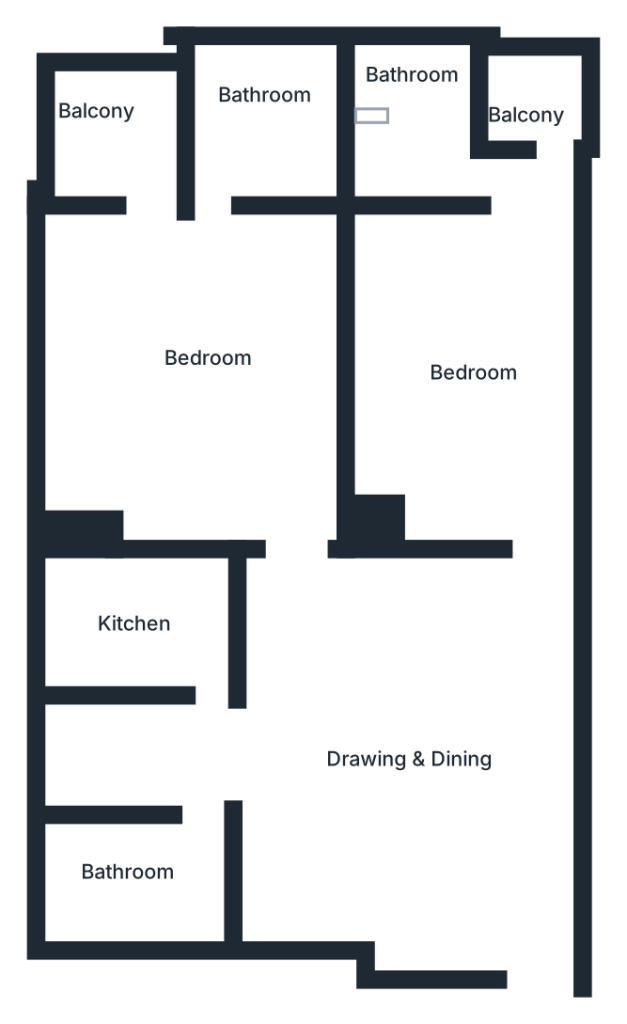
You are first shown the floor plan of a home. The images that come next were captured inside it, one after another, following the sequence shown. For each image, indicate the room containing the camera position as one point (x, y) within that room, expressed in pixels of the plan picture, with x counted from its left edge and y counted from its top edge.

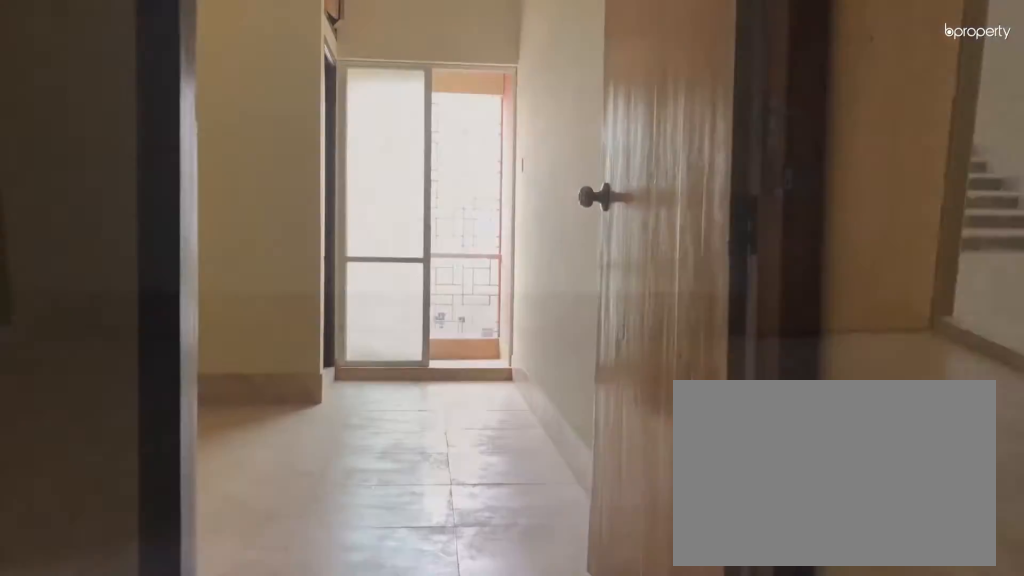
(452, 714)
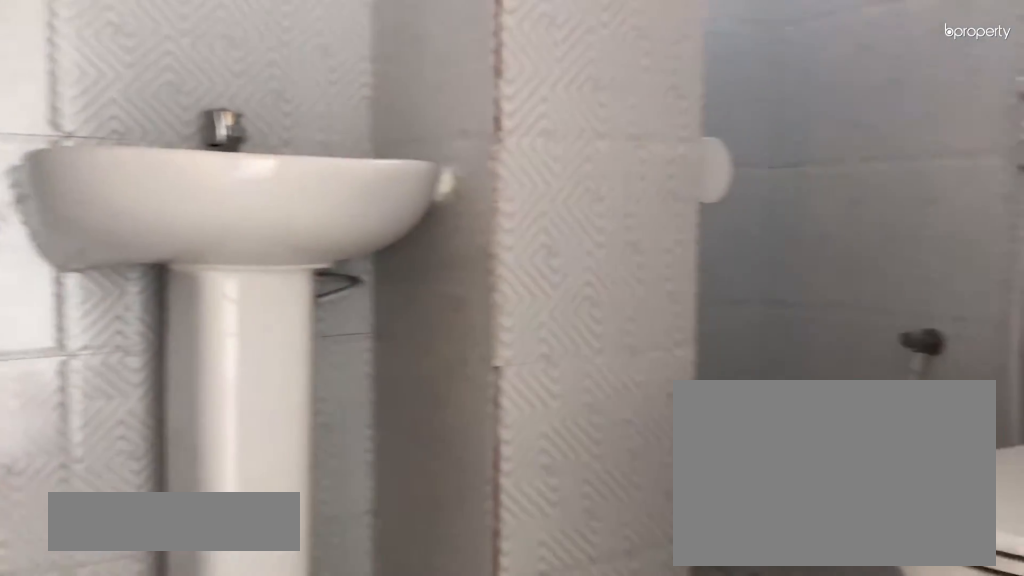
(424, 136)
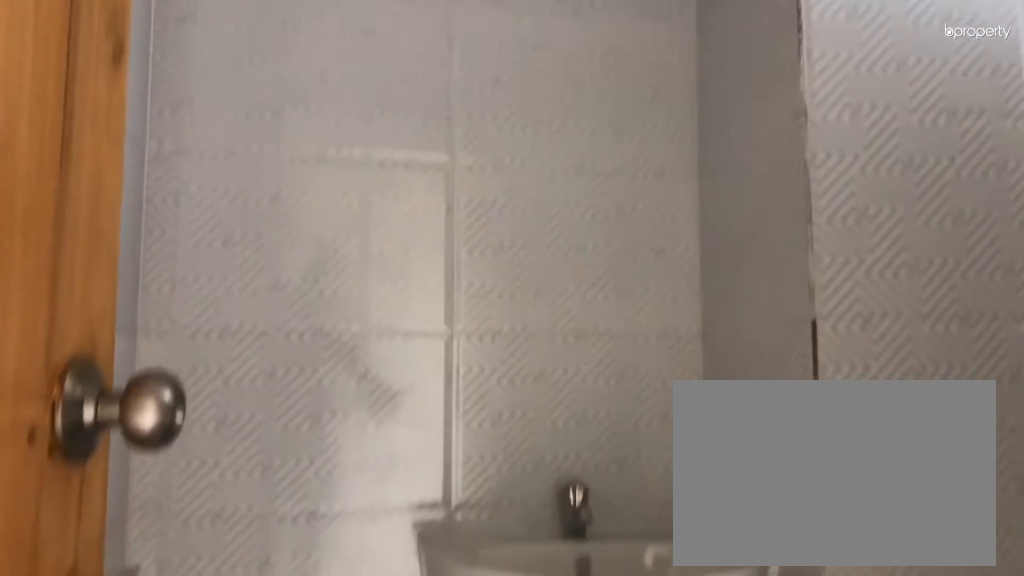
(424, 136)
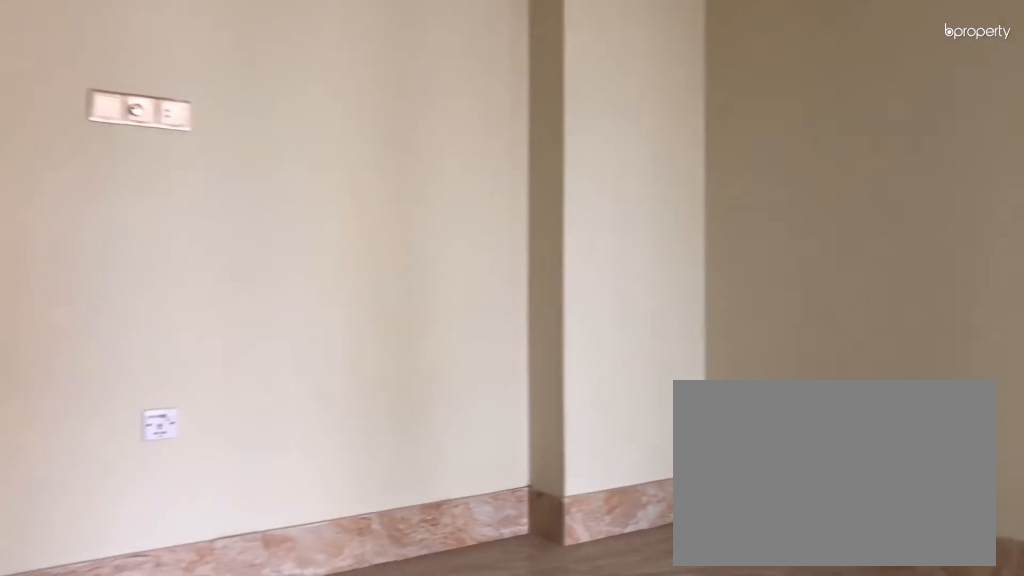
(185, 340)
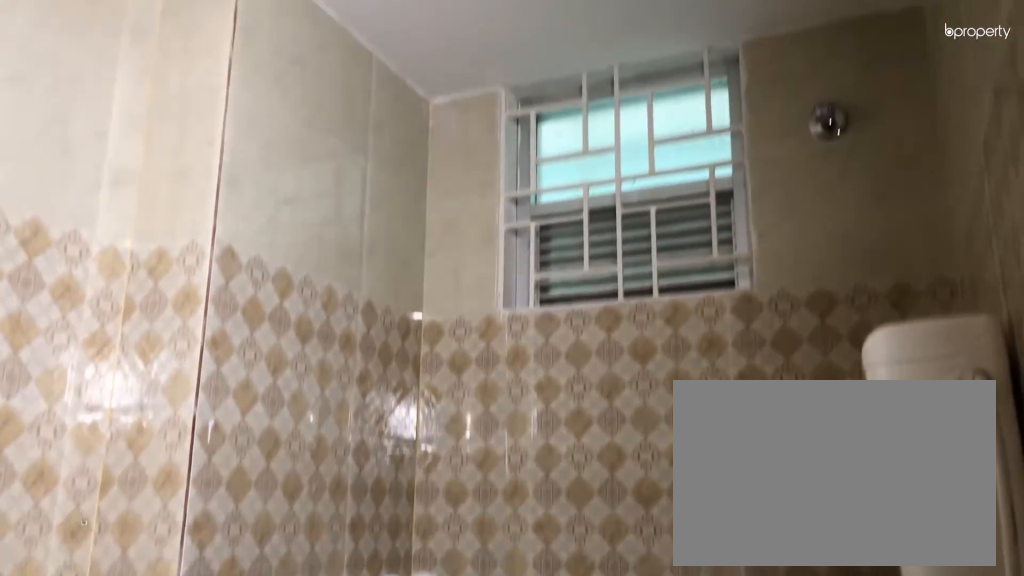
(140, 866)
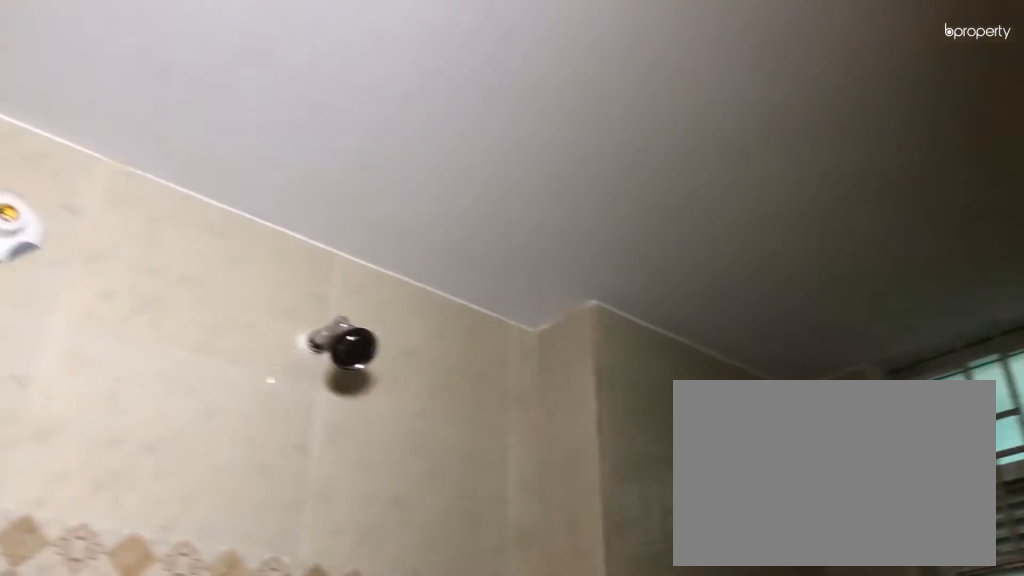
(140, 866)
